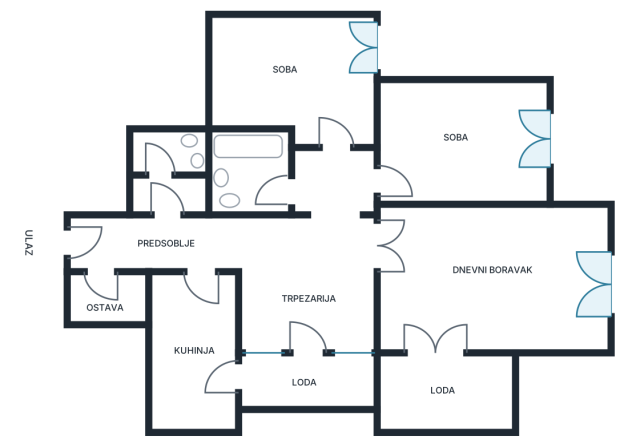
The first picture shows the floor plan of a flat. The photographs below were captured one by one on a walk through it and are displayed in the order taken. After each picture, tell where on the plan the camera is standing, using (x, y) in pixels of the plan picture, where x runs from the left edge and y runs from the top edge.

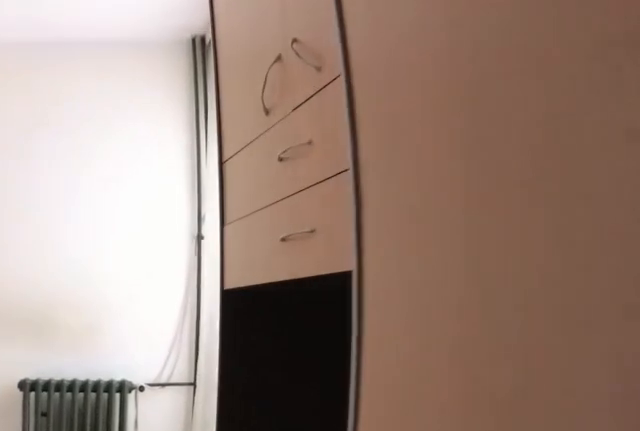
(336, 170)
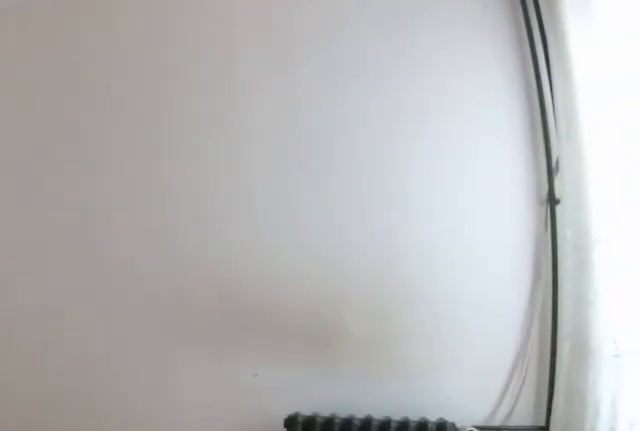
(340, 137)
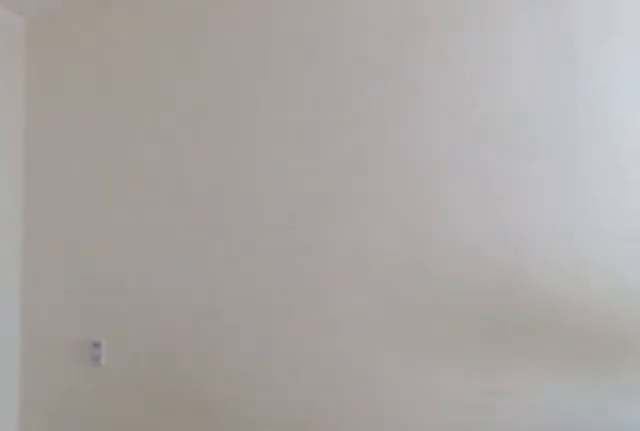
(315, 116)
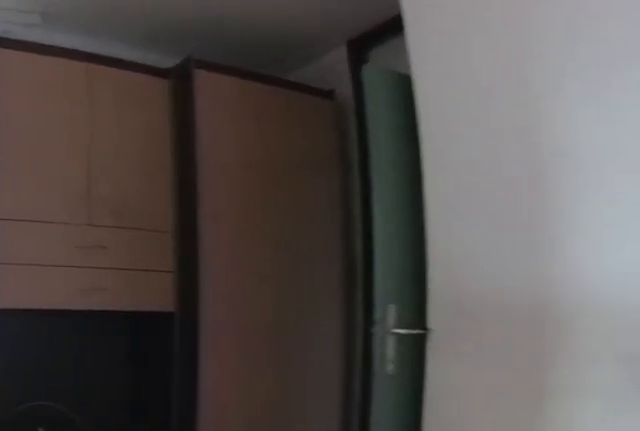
(225, 51)
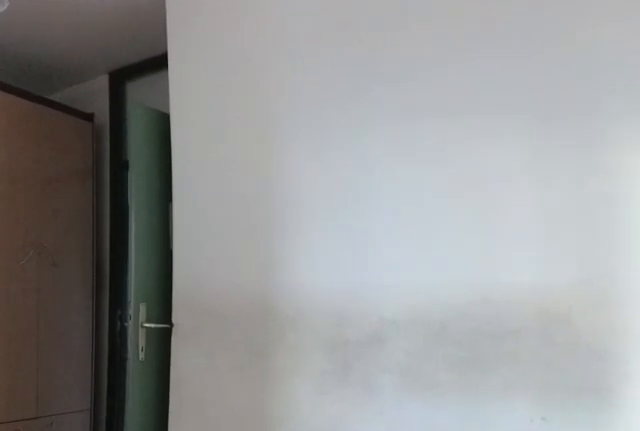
(232, 44)
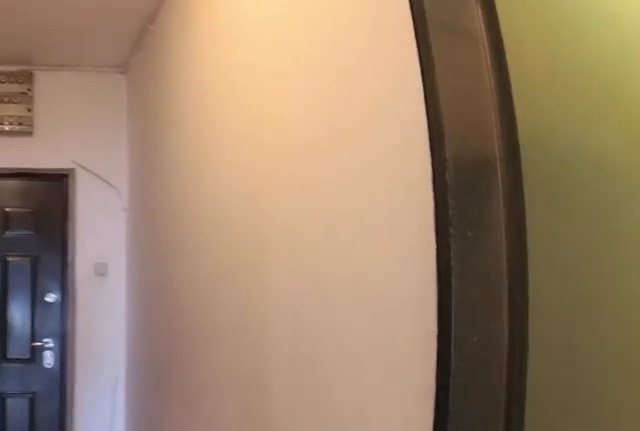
(201, 249)
